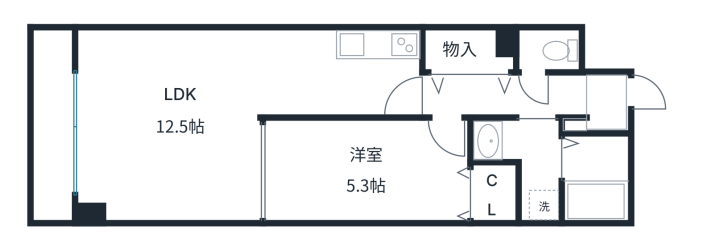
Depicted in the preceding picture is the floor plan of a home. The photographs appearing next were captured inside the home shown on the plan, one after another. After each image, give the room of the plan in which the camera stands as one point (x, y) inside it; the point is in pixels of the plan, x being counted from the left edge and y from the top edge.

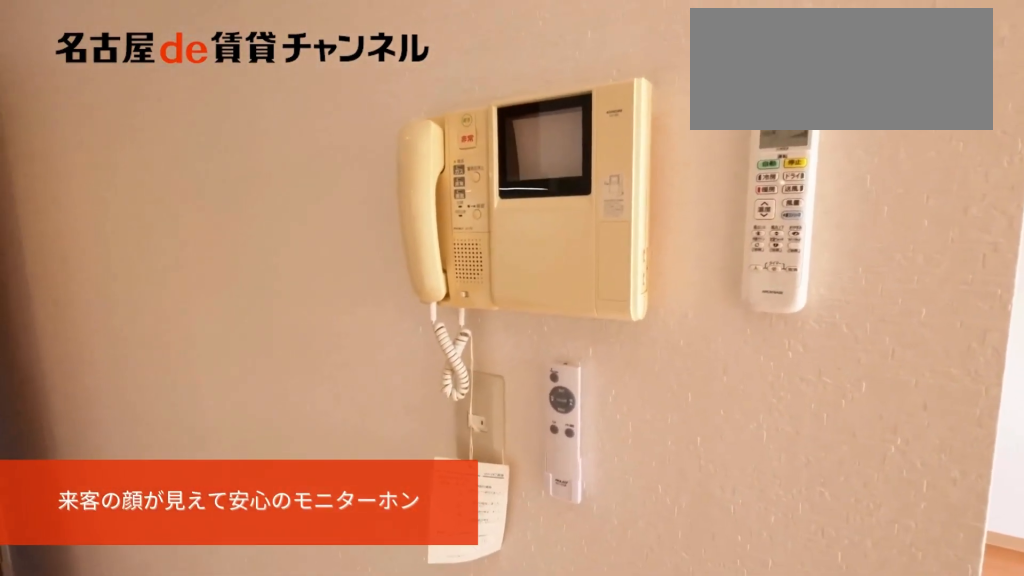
(338, 88)
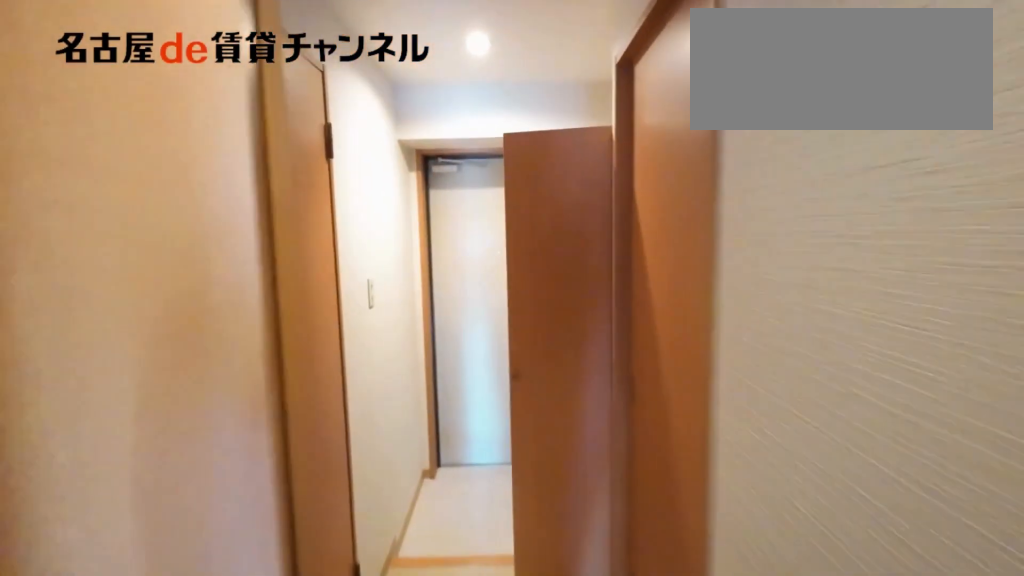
(506, 96)
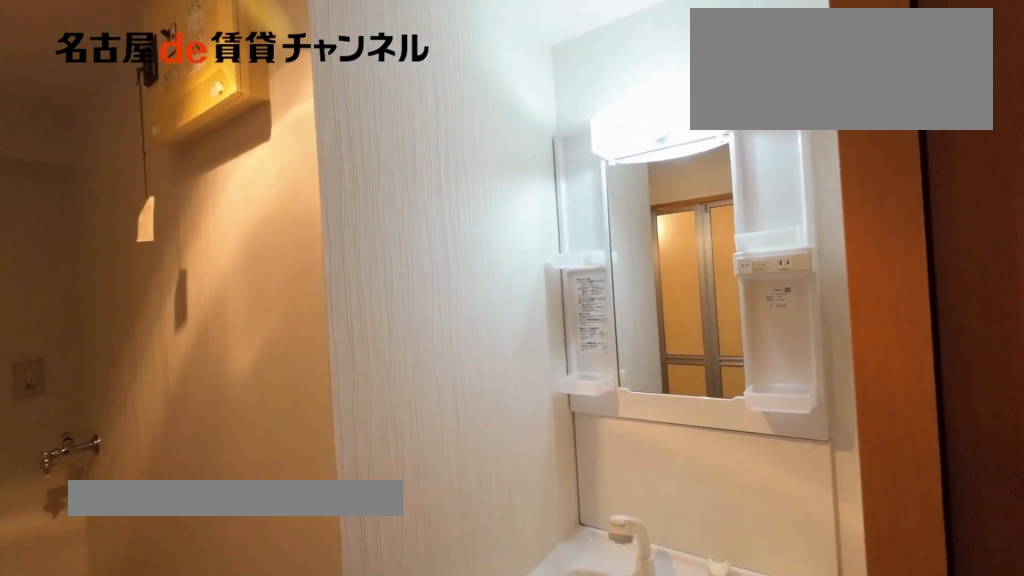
(525, 162)
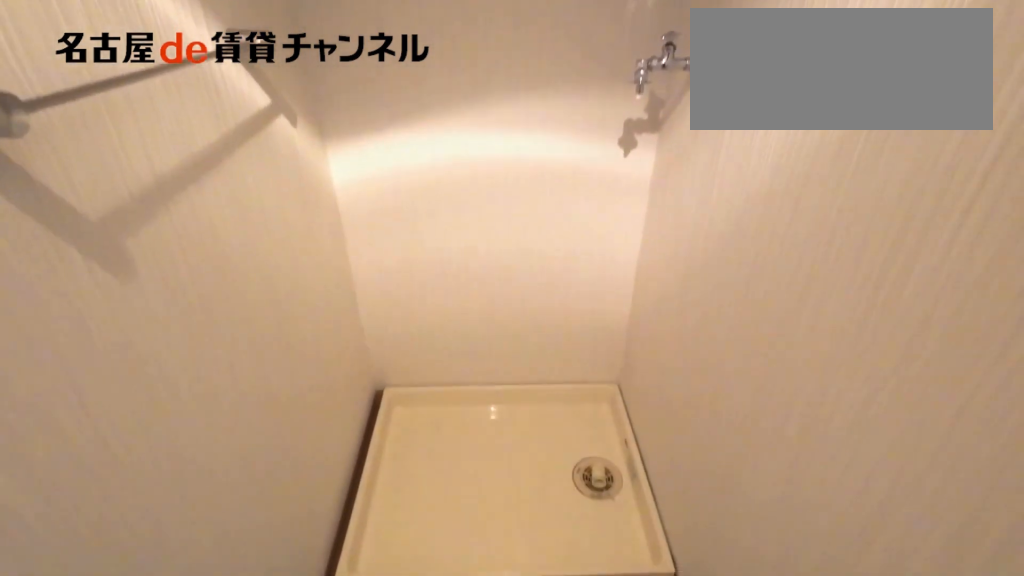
(525, 162)
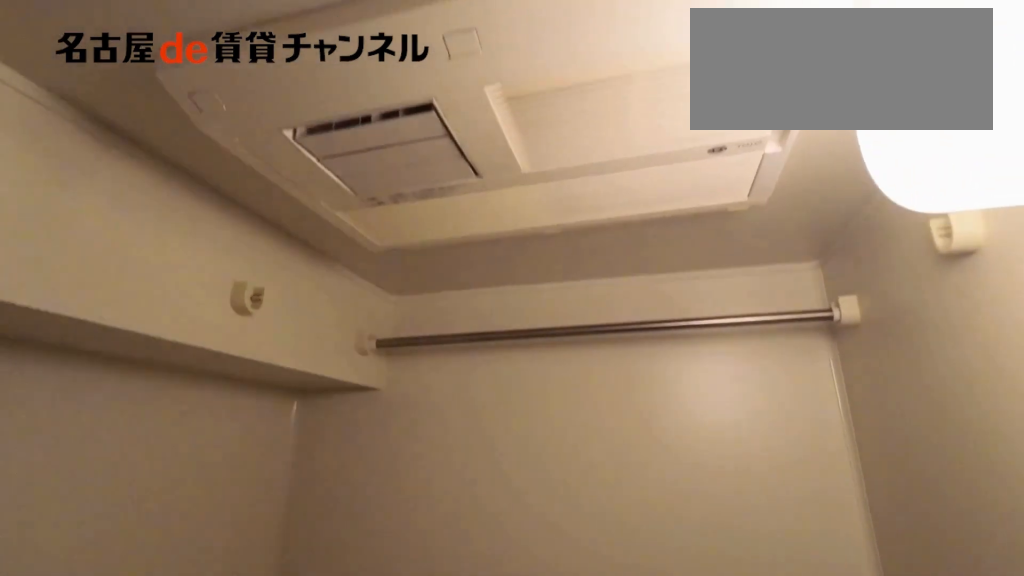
(595, 178)
